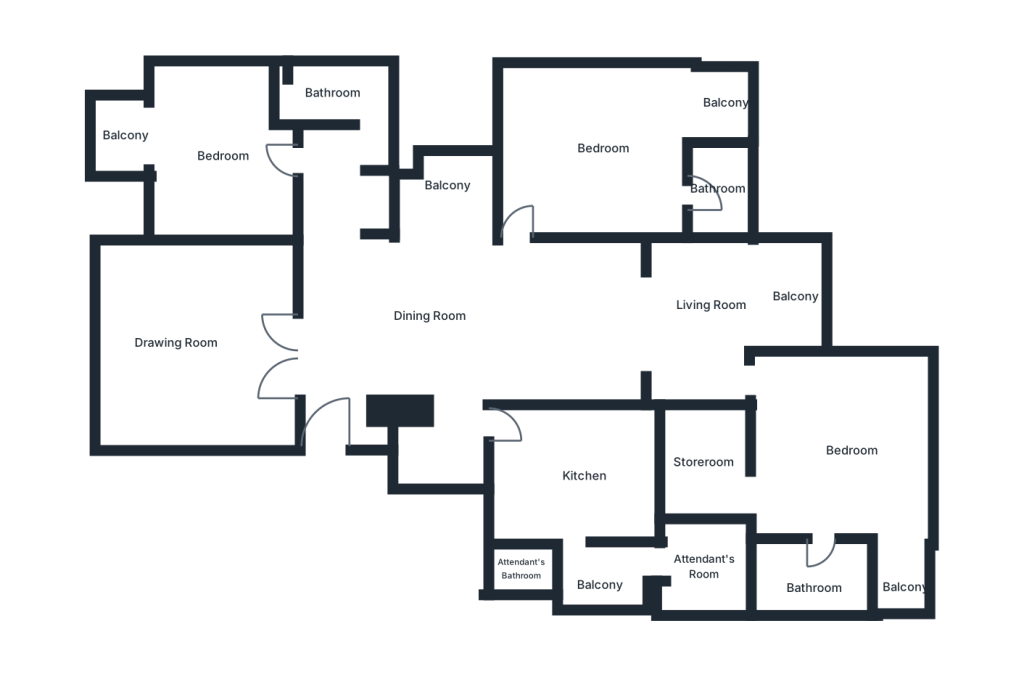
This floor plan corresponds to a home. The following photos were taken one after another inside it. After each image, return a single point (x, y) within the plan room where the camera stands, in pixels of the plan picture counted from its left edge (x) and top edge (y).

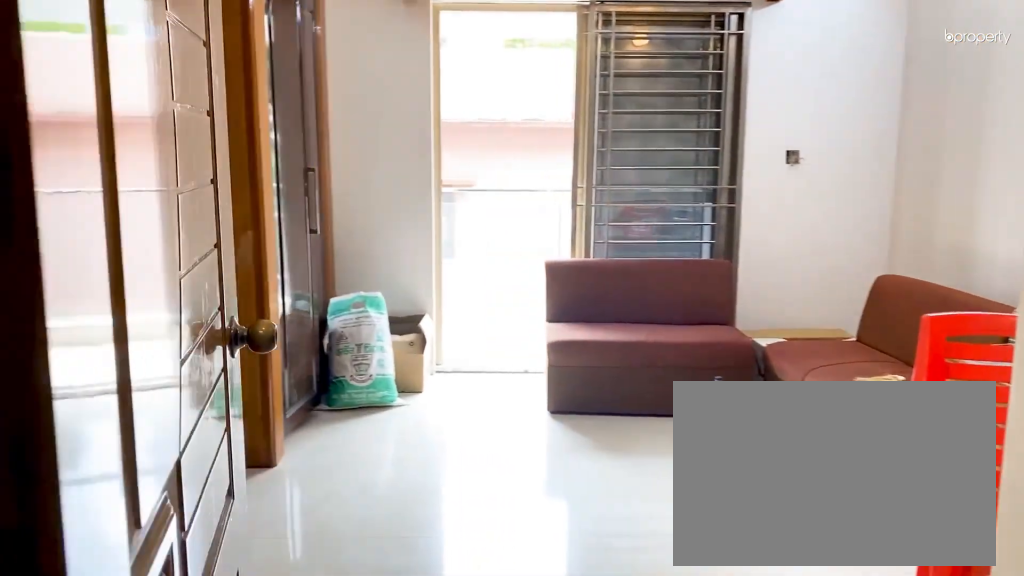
(289, 149)
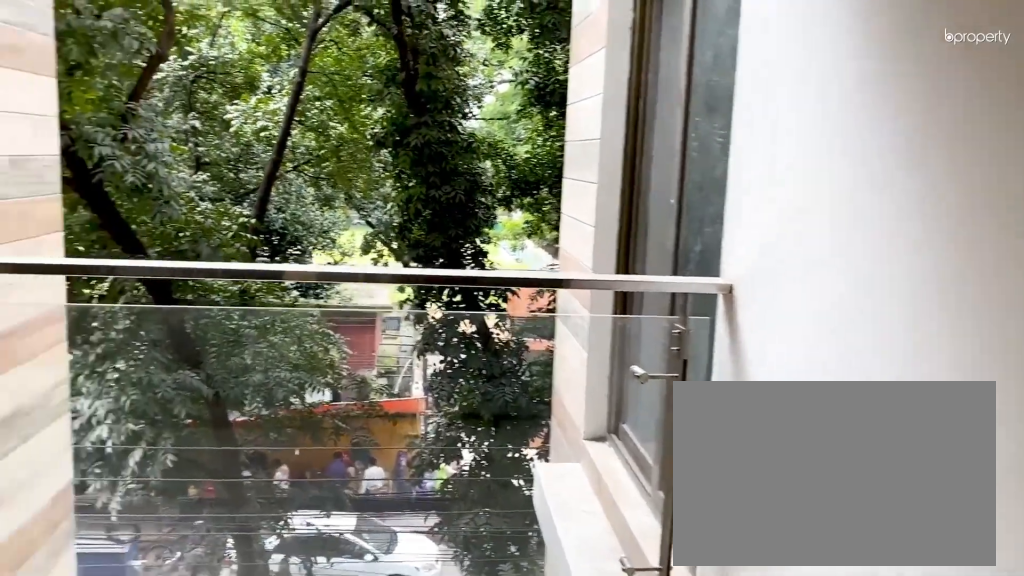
(441, 178)
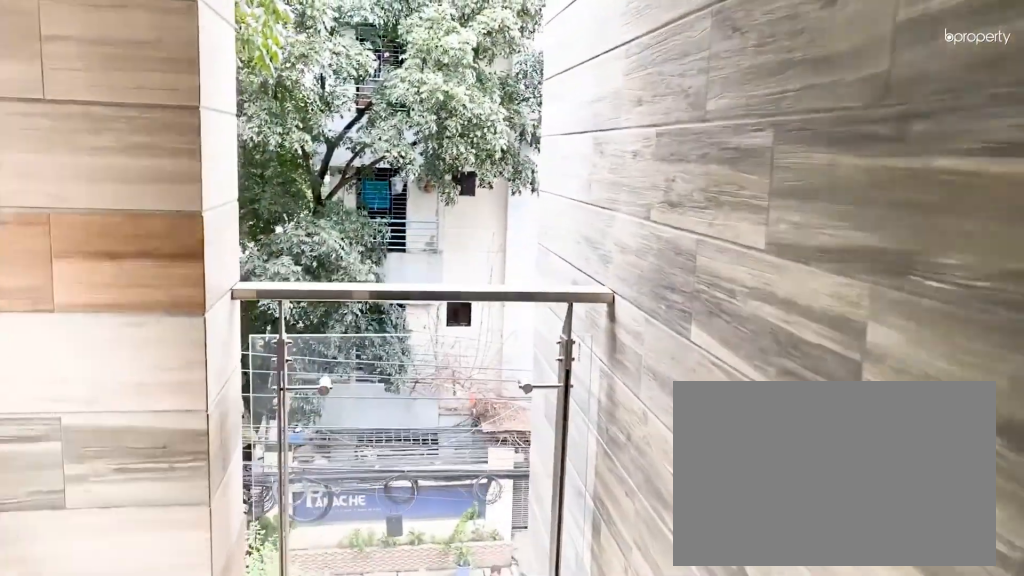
(729, 107)
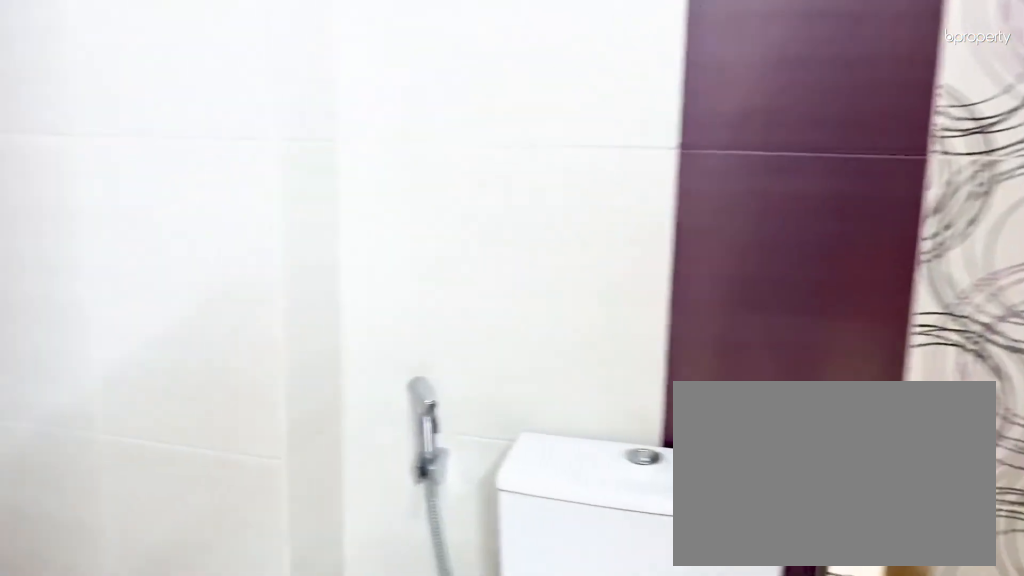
(717, 196)
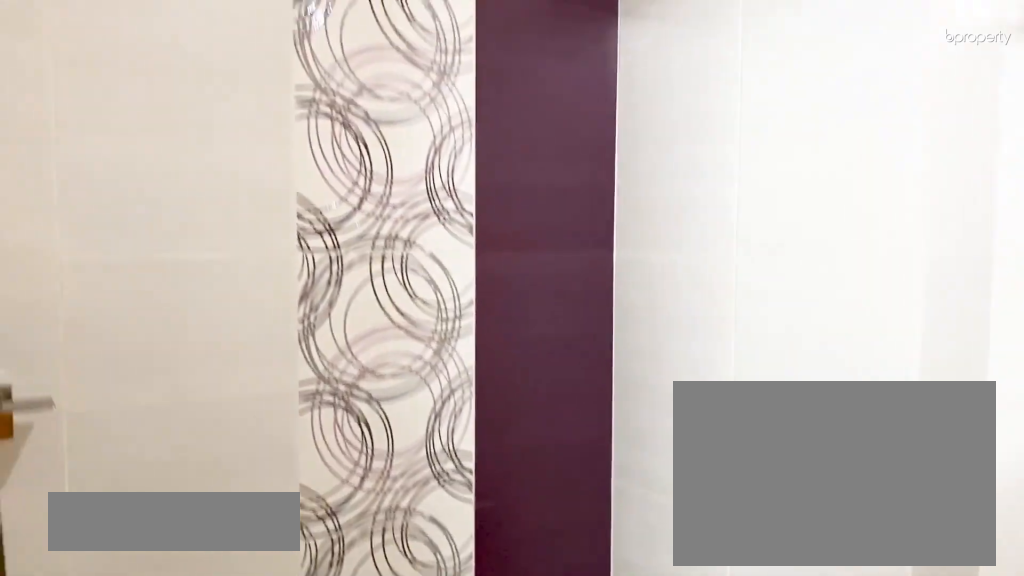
(717, 196)
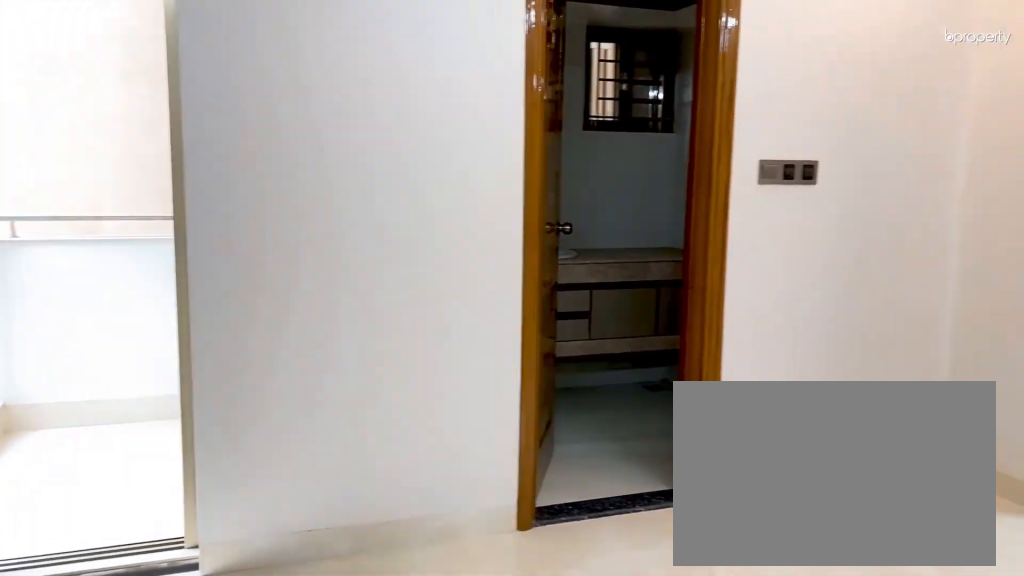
(843, 464)
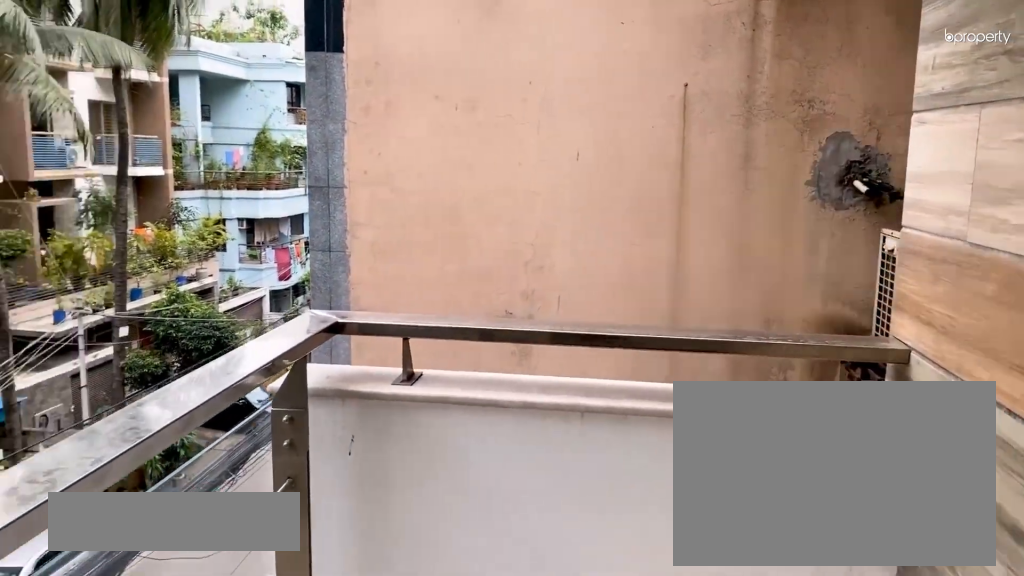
(892, 580)
